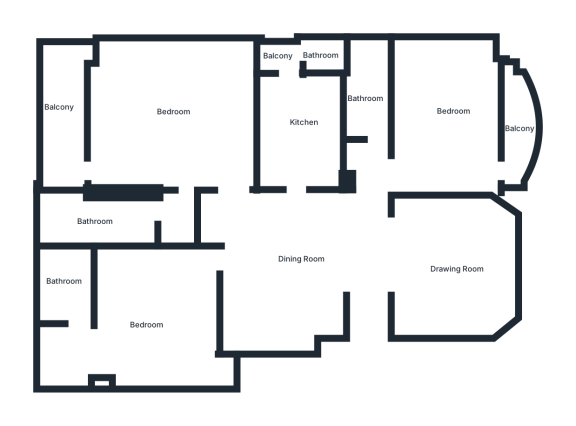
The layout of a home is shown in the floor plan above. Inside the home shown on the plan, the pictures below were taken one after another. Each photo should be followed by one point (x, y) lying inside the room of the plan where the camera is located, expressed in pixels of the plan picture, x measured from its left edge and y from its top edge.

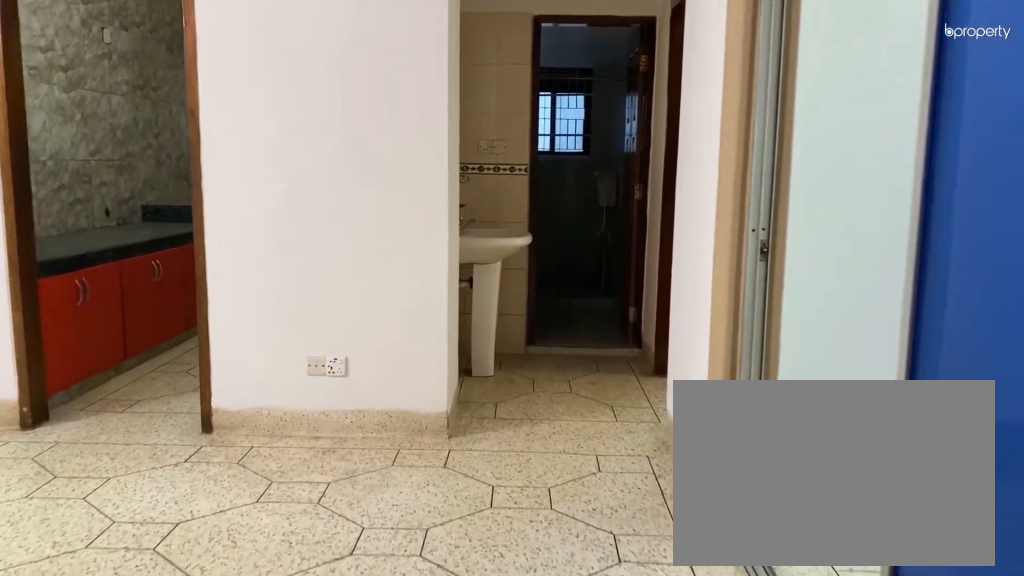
(368, 283)
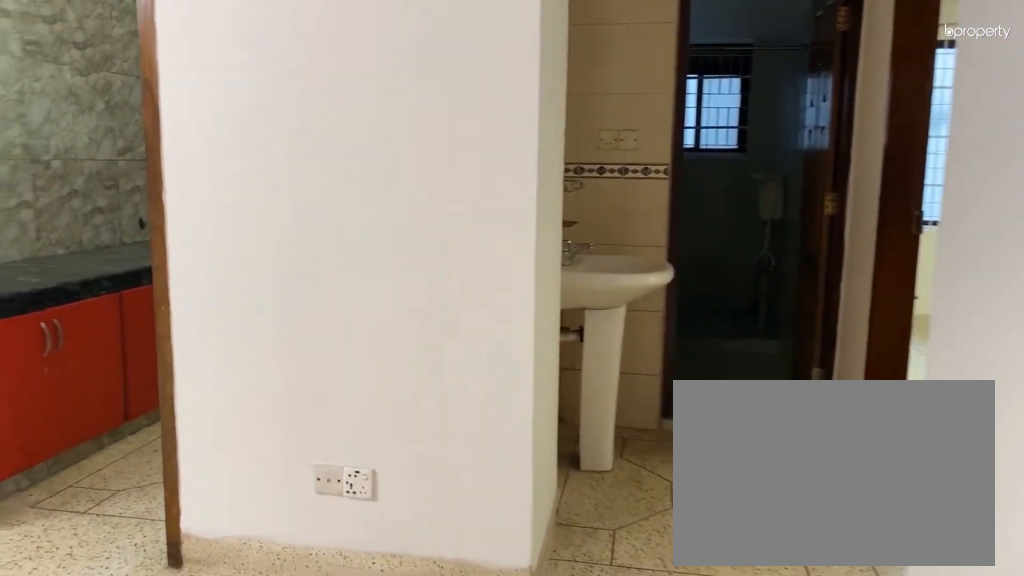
(368, 283)
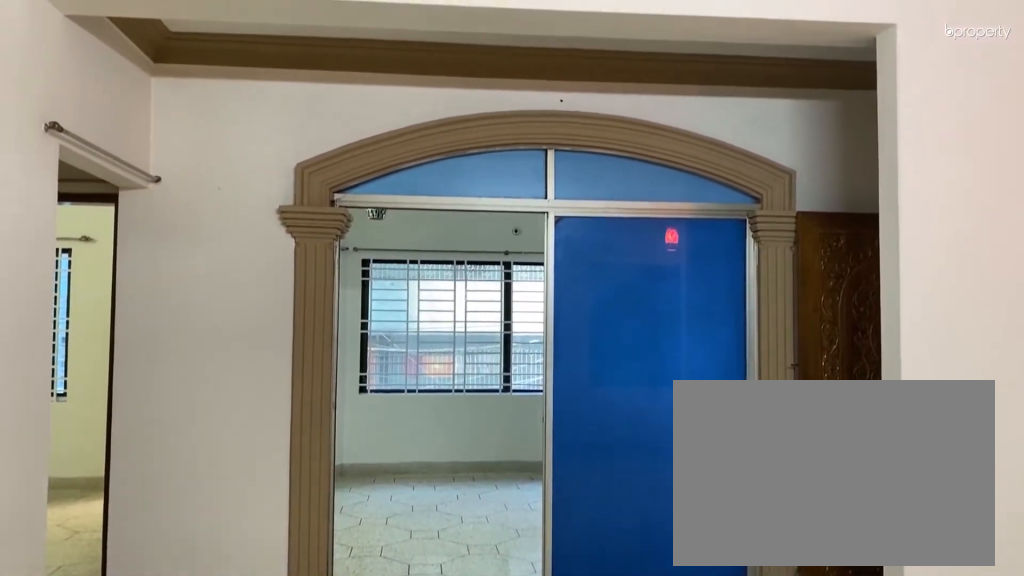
(285, 263)
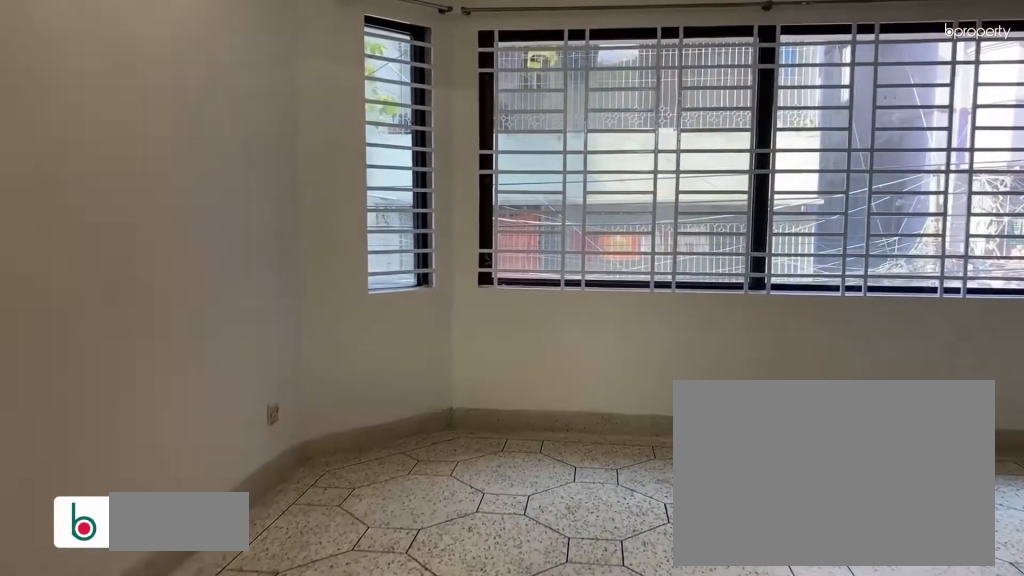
(405, 267)
